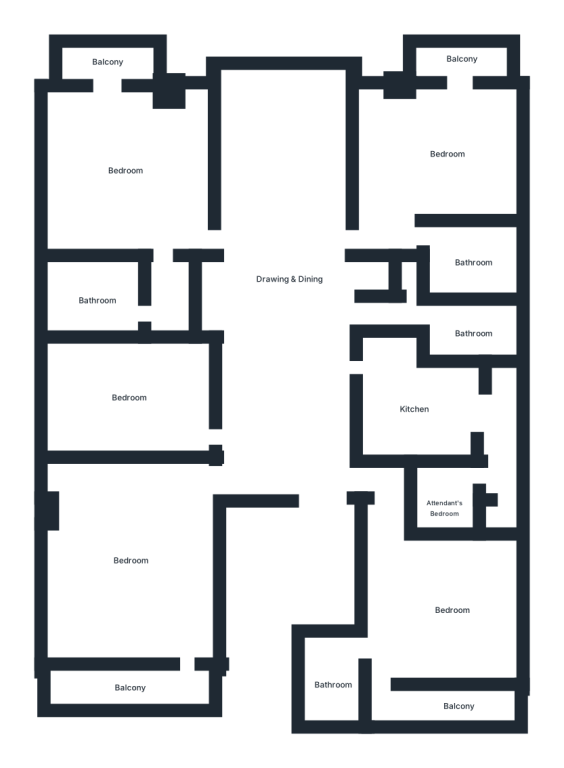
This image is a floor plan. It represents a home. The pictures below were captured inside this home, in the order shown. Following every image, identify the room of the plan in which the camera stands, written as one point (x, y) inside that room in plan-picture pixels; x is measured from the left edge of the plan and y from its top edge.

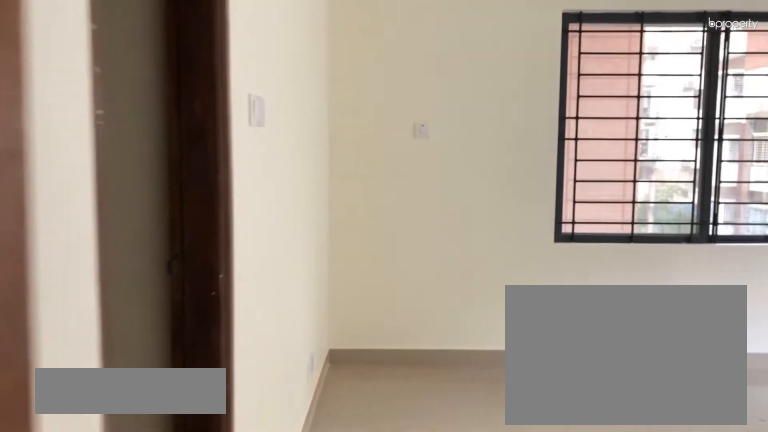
(122, 165)
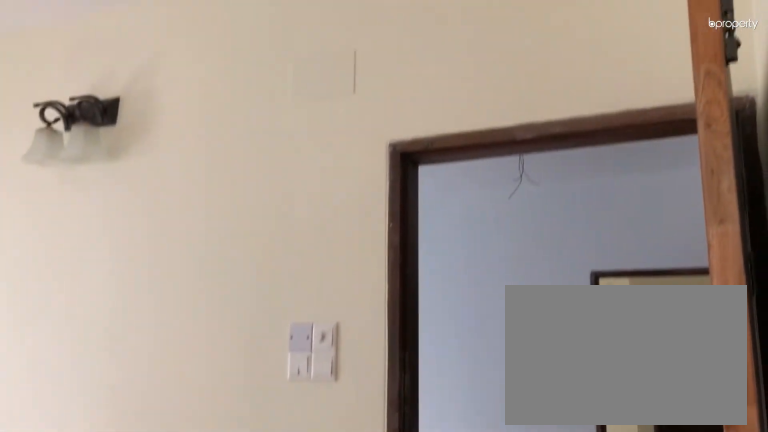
(122, 165)
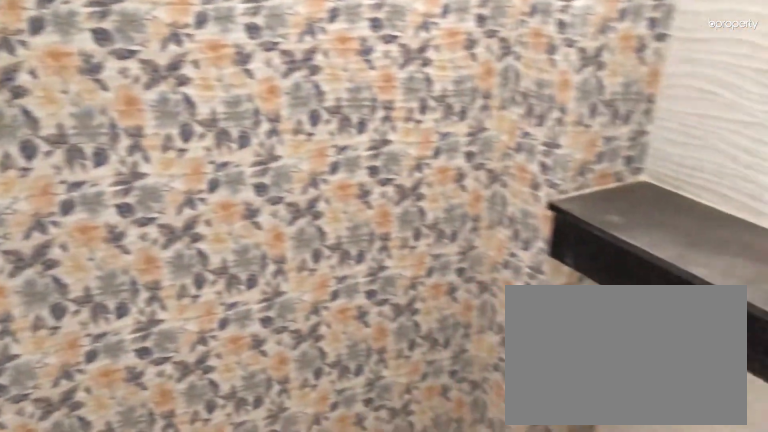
(97, 295)
